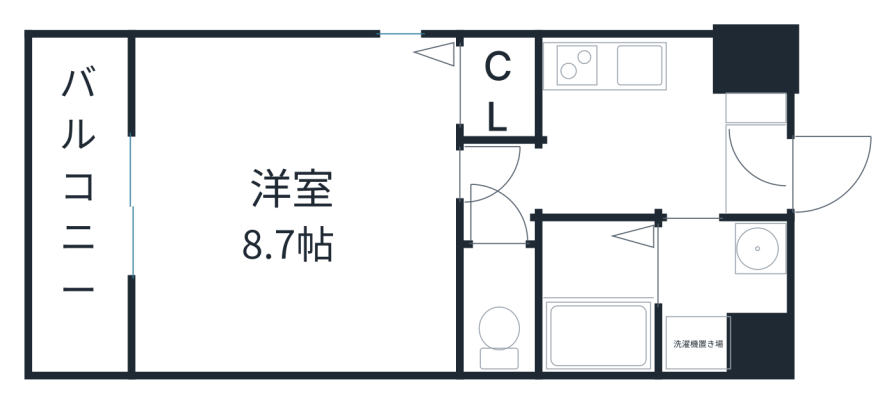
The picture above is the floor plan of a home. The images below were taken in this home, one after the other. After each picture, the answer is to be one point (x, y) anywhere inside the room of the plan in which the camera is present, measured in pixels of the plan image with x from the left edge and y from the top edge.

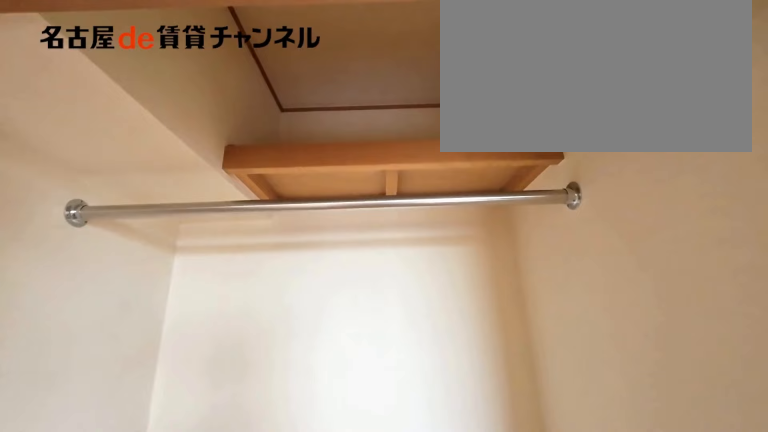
(496, 90)
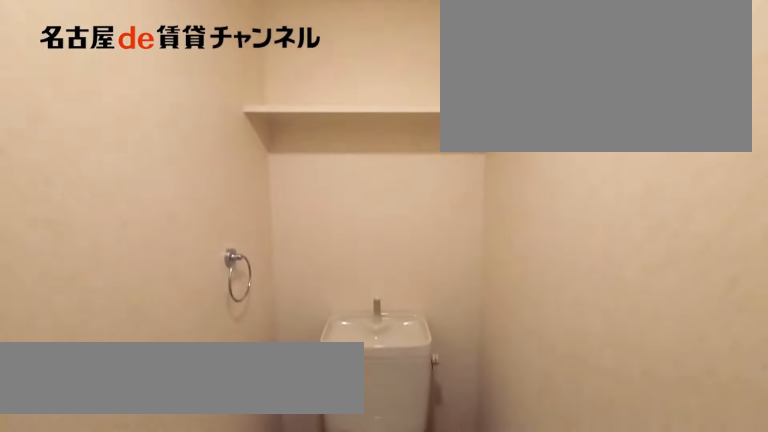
(500, 309)
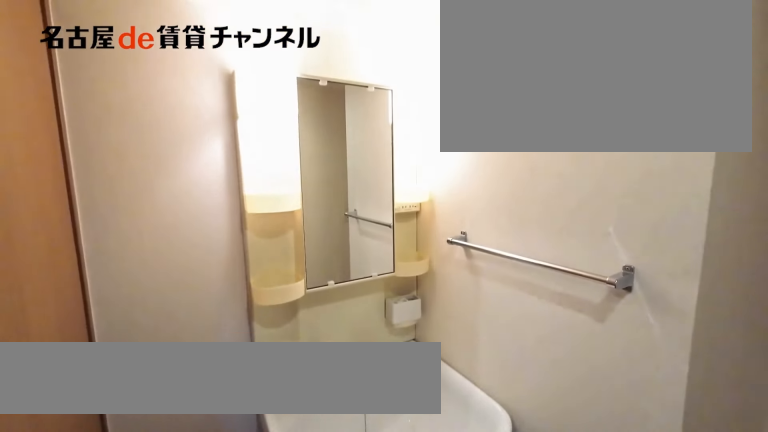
(724, 295)
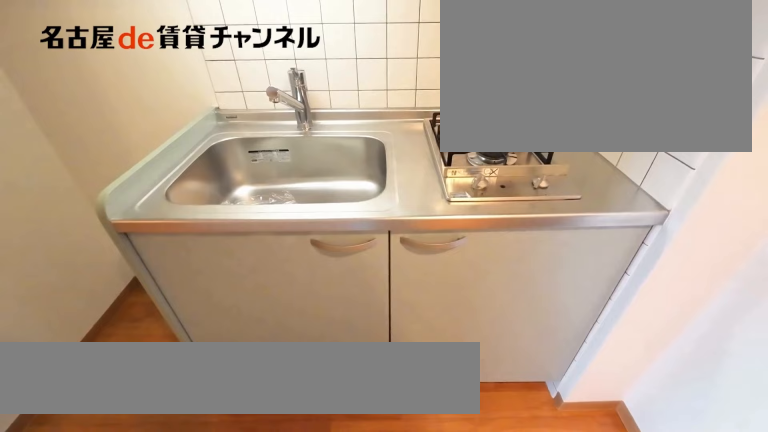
(625, 64)
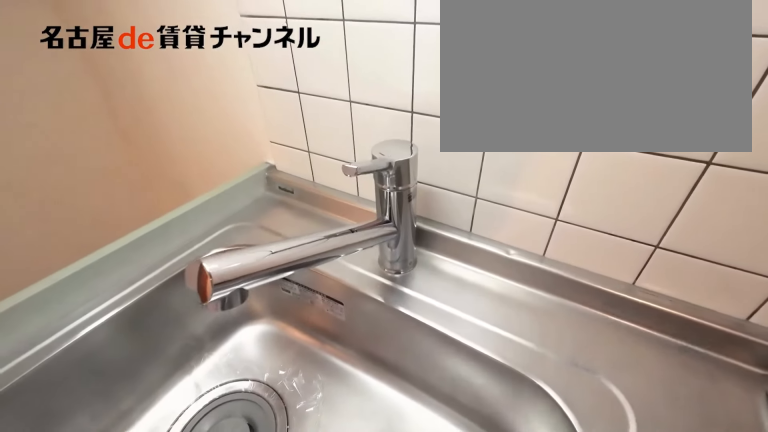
(625, 65)
